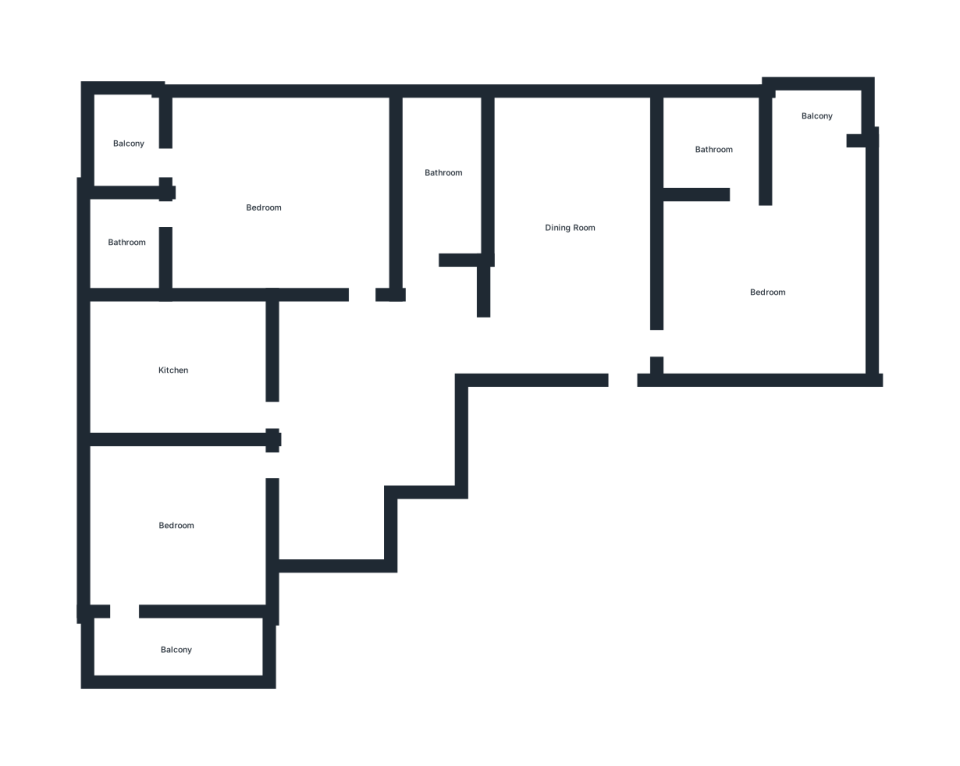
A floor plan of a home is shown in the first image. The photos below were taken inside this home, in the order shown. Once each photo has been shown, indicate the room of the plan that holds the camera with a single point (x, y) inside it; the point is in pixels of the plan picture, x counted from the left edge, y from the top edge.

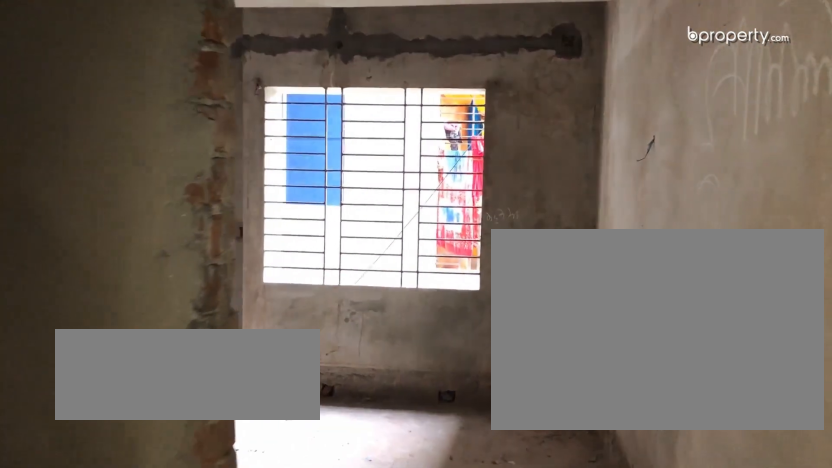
(361, 309)
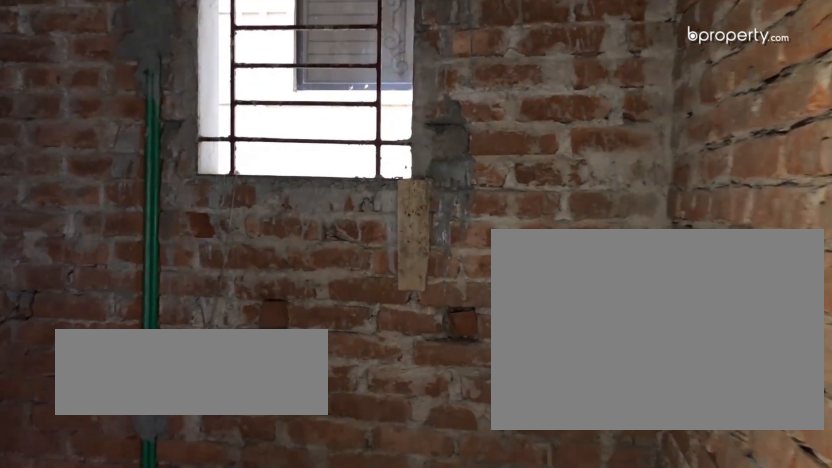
(123, 244)
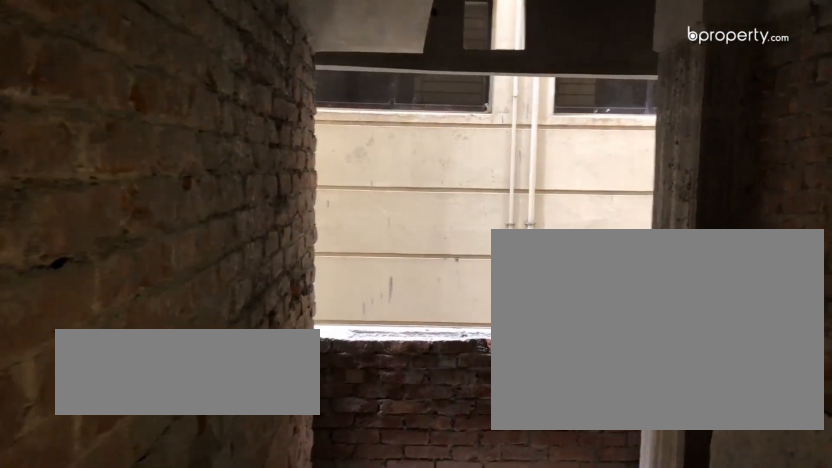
(179, 369)
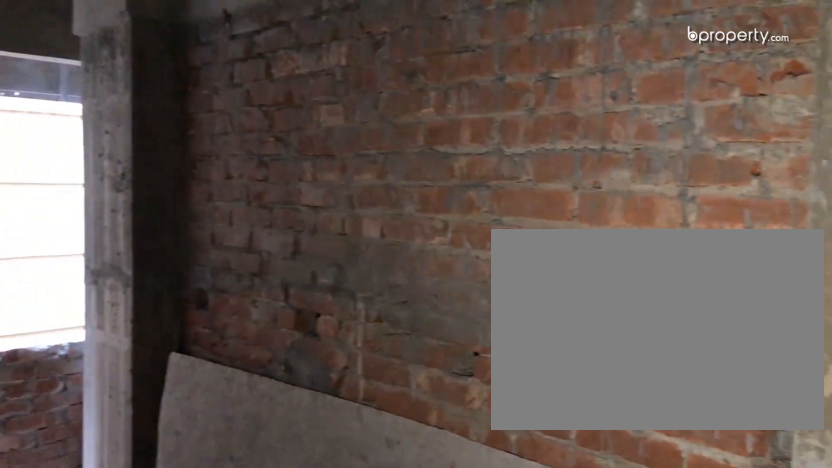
(179, 369)
